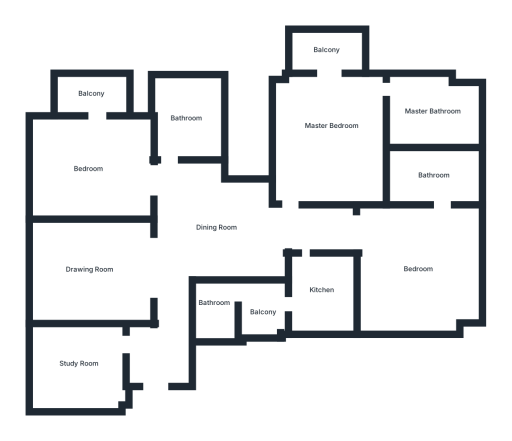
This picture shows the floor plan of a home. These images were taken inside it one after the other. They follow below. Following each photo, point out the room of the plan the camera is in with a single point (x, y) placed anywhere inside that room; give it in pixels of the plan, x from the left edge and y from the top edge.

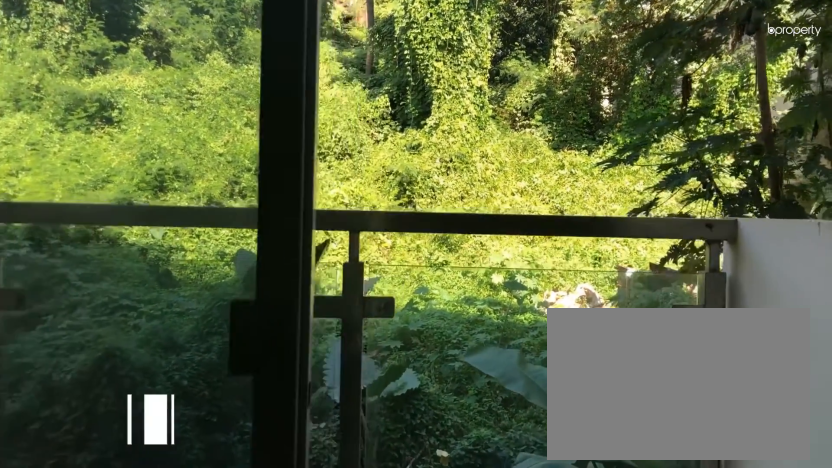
(327, 49)
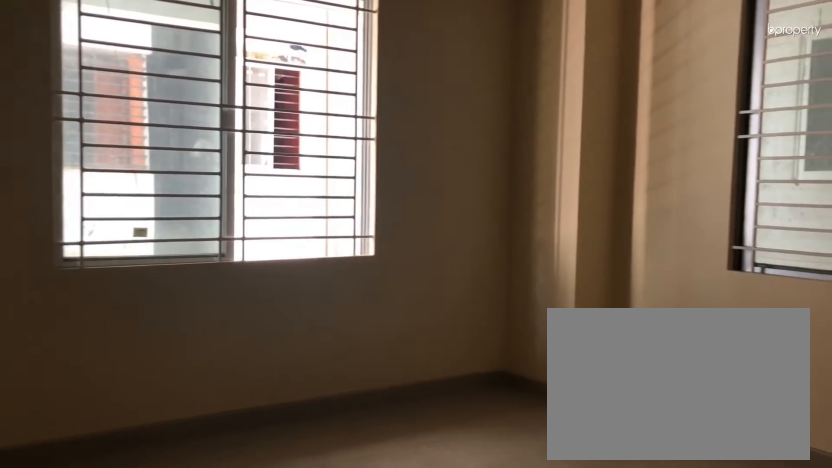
(417, 268)
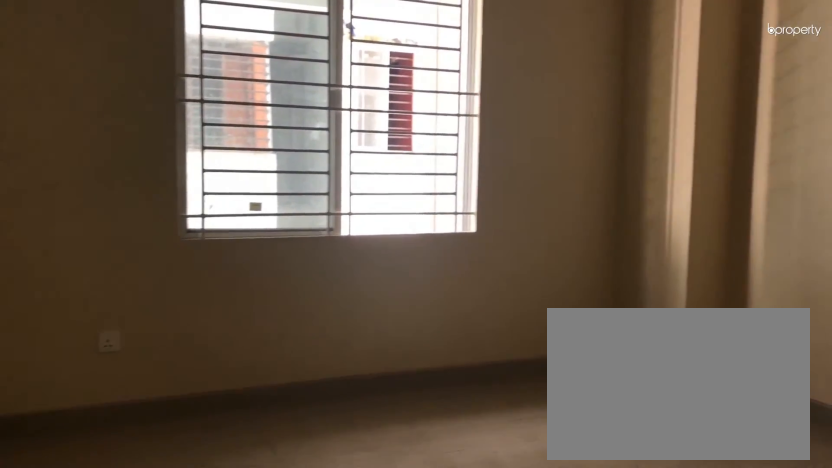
(417, 268)
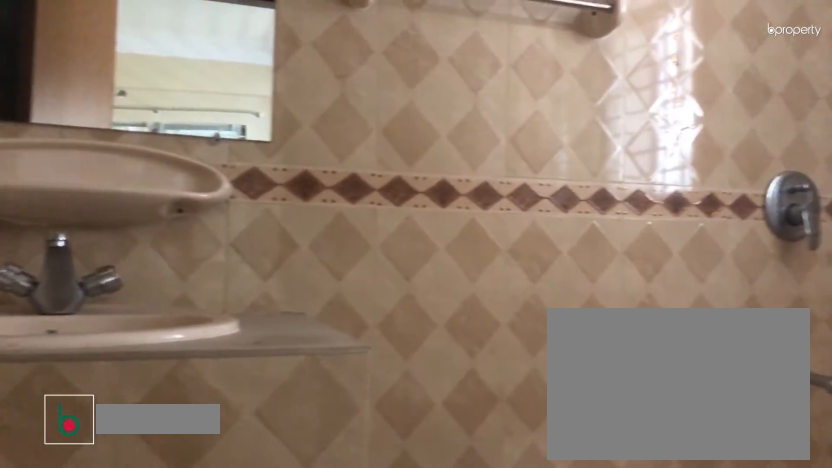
(434, 175)
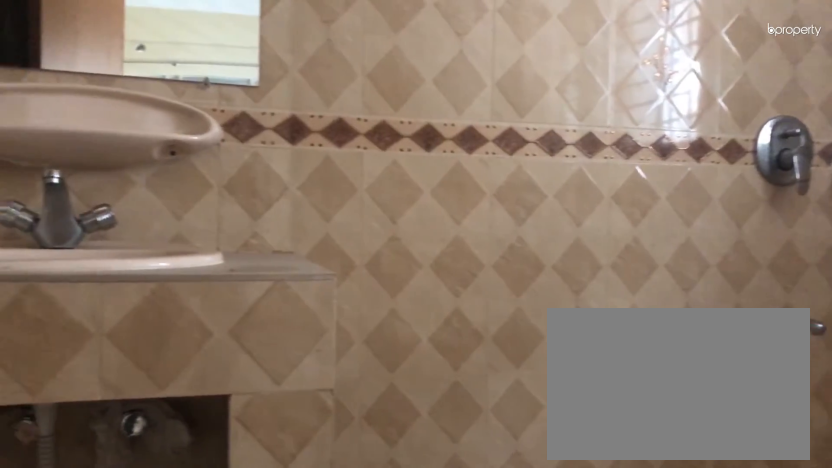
(434, 175)
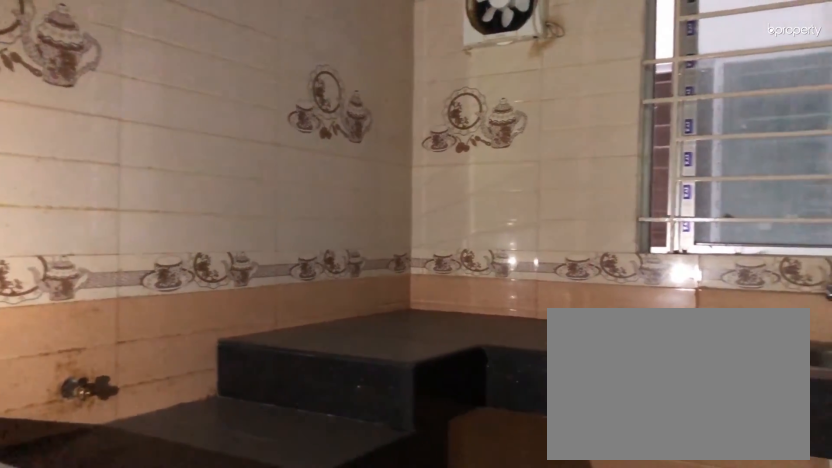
(323, 291)
